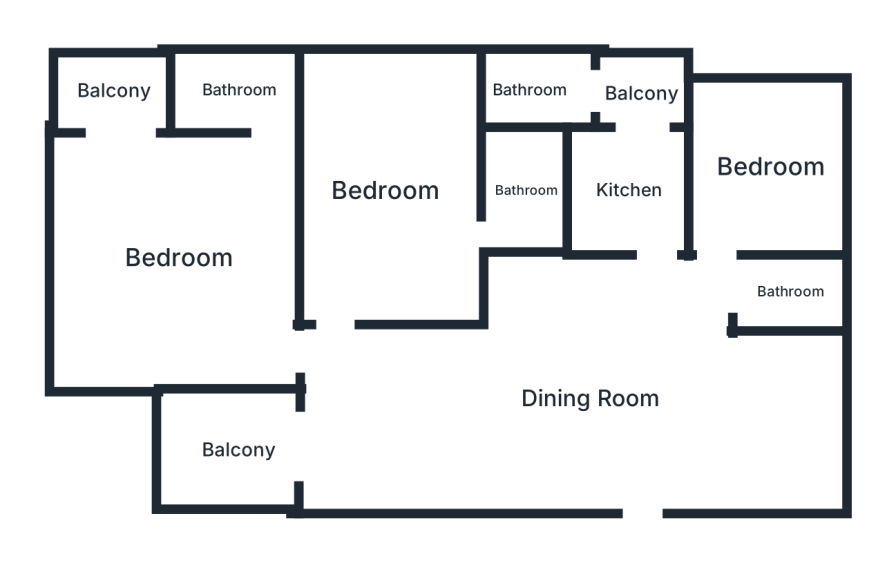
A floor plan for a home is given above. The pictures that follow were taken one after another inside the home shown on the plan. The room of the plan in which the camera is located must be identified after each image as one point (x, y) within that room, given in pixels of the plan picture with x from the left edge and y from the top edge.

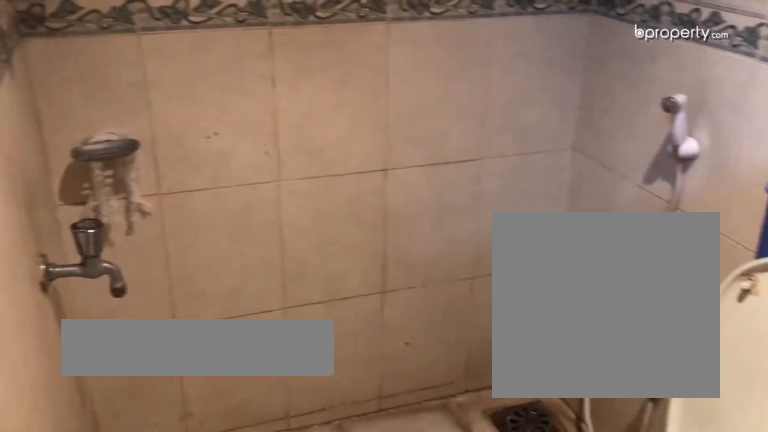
(527, 195)
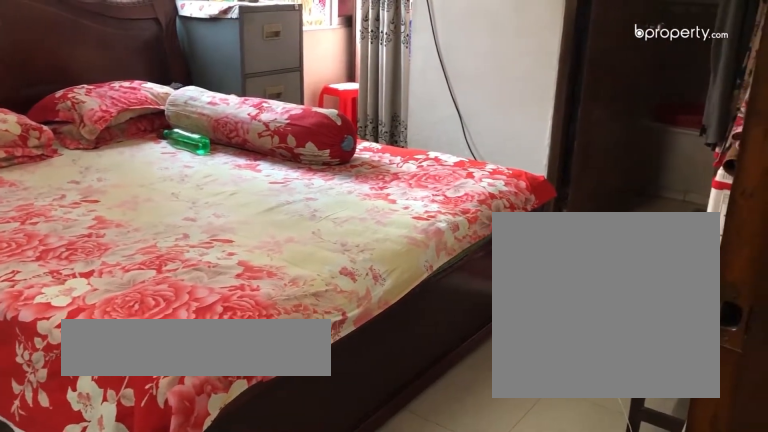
(174, 257)
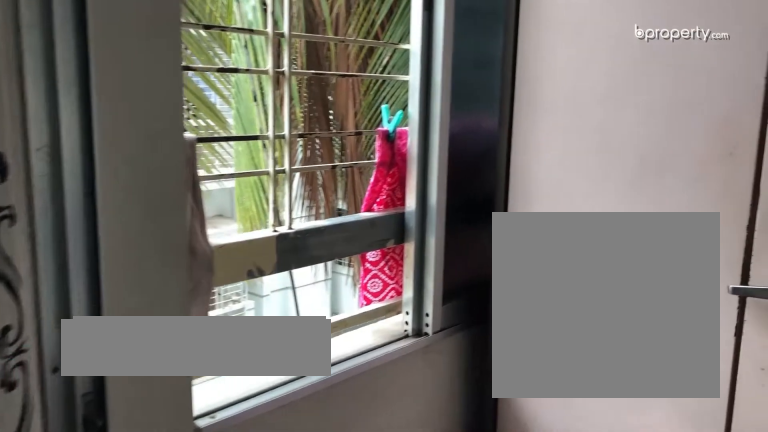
(116, 92)
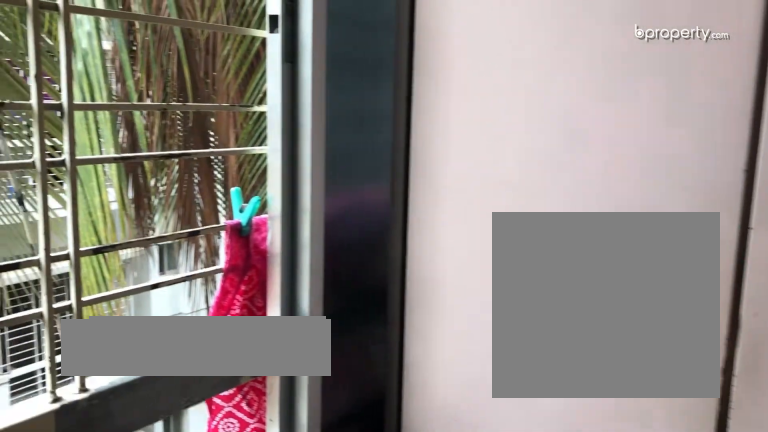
(116, 93)
